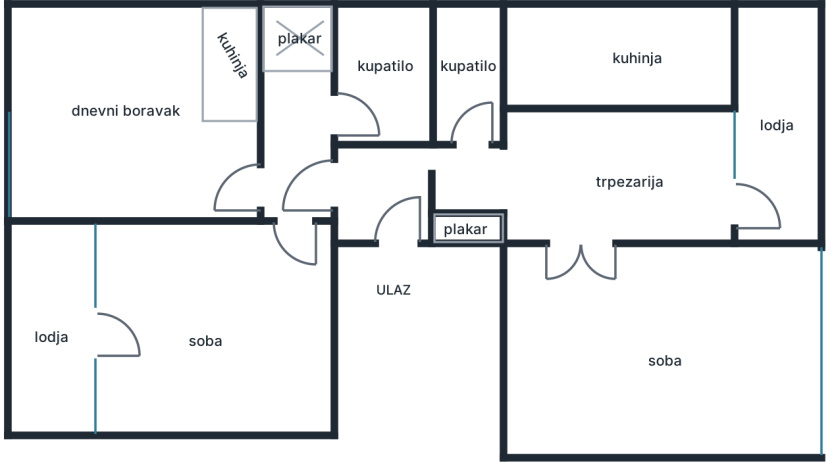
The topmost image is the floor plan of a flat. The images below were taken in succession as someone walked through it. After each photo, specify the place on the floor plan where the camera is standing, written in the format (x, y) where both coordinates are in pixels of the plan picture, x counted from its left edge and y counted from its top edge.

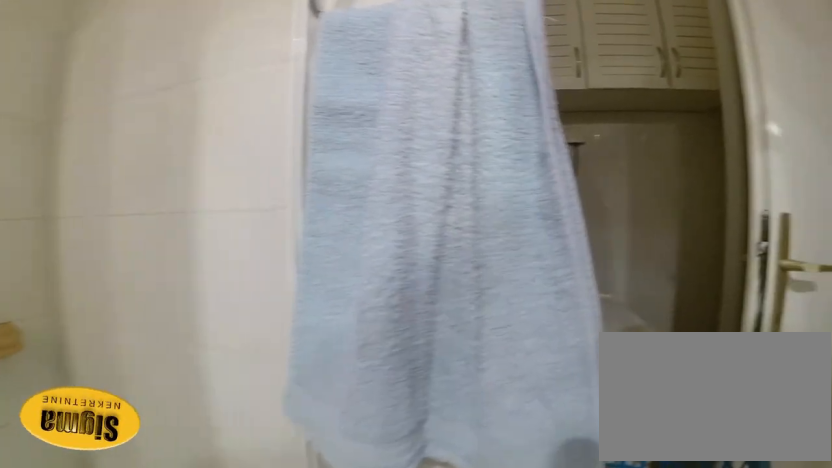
(388, 74)
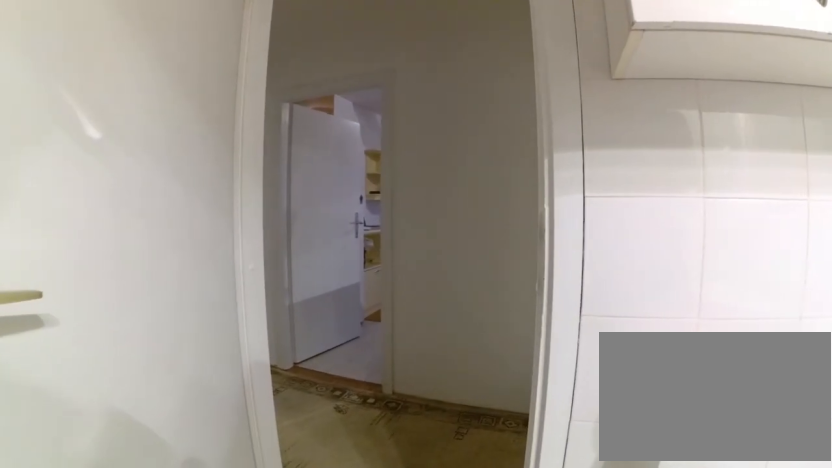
(385, 97)
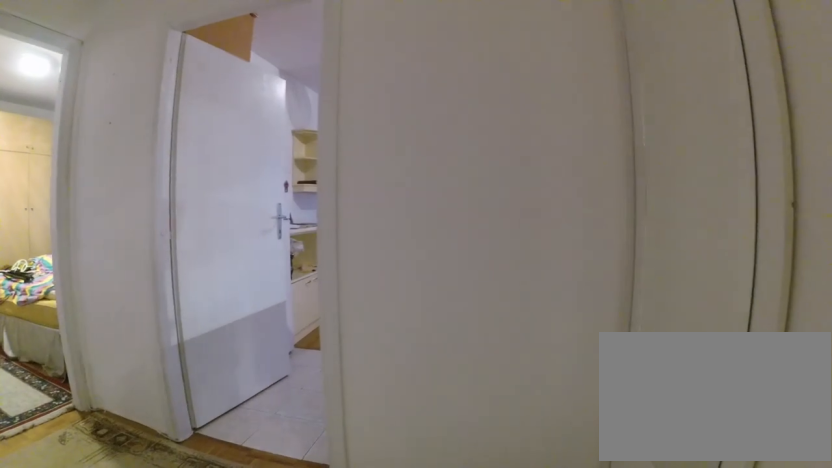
(336, 97)
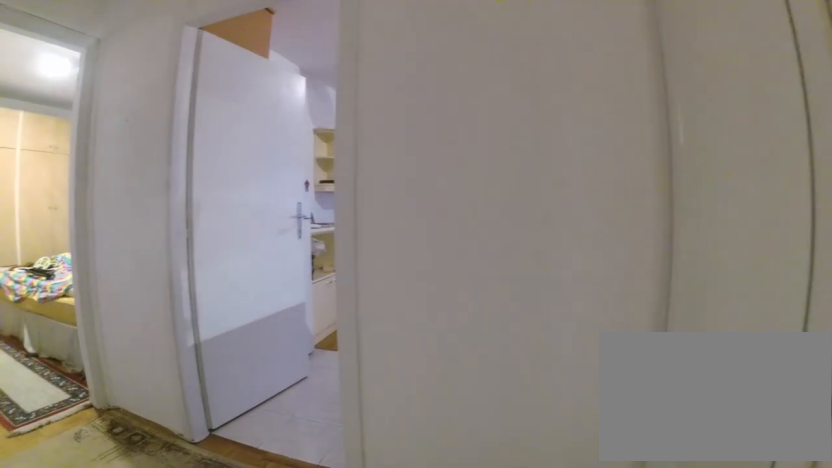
(328, 97)
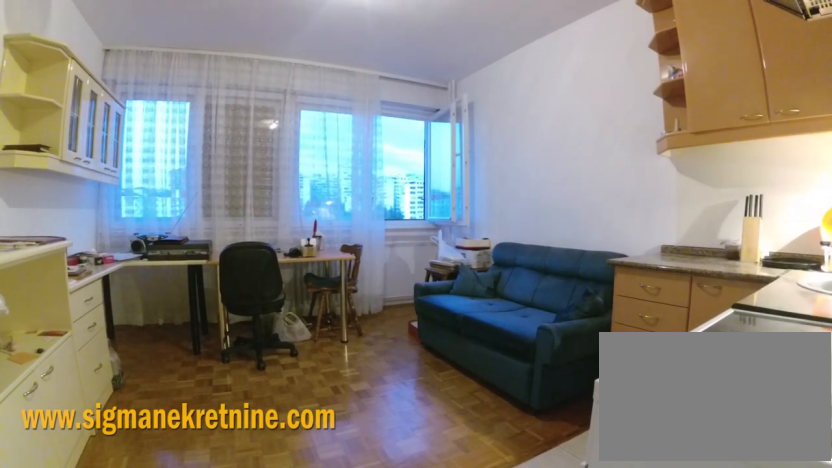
(276, 197)
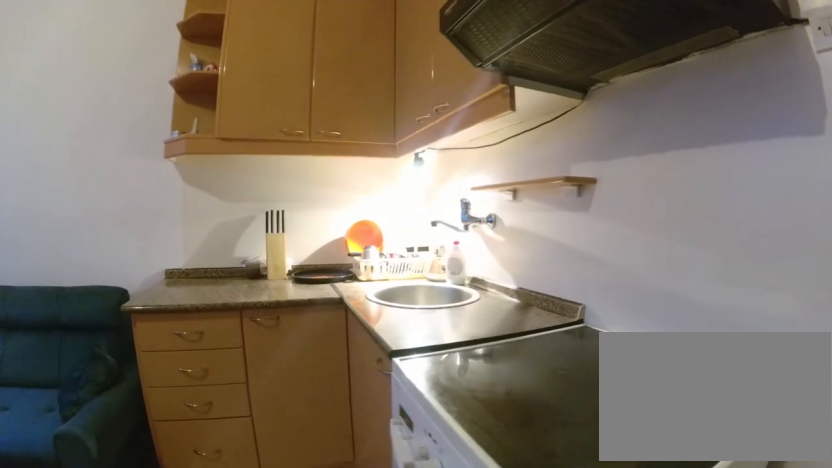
(198, 174)
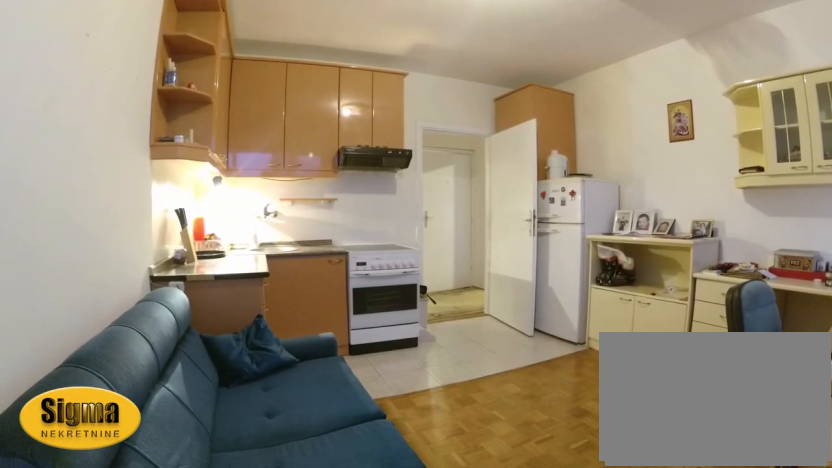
(30, 31)
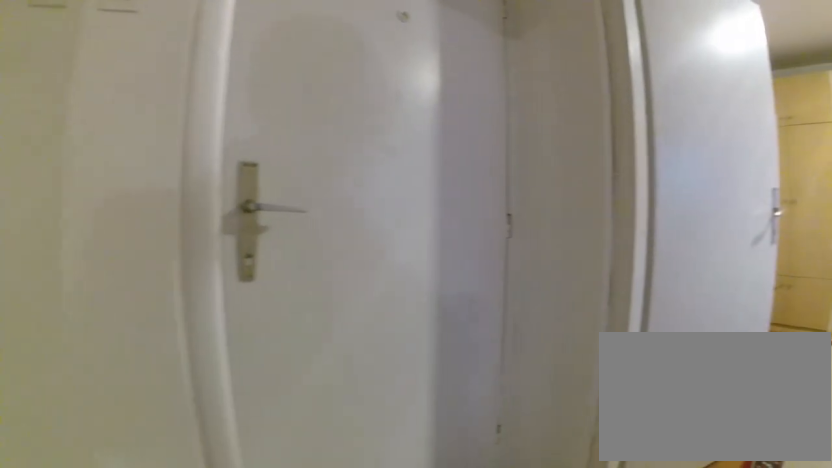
(264, 172)
